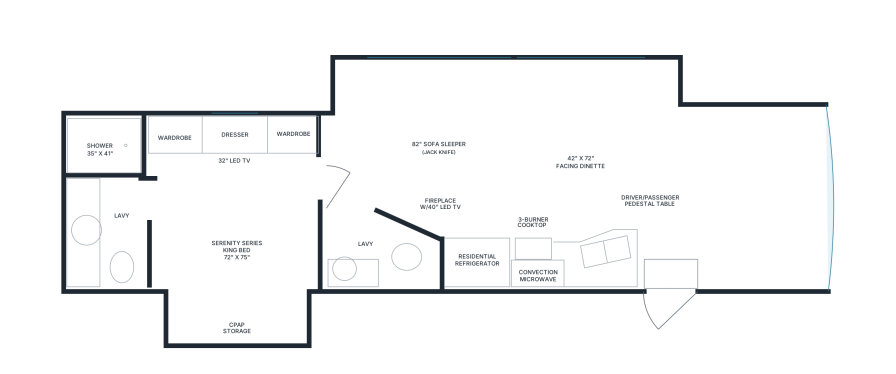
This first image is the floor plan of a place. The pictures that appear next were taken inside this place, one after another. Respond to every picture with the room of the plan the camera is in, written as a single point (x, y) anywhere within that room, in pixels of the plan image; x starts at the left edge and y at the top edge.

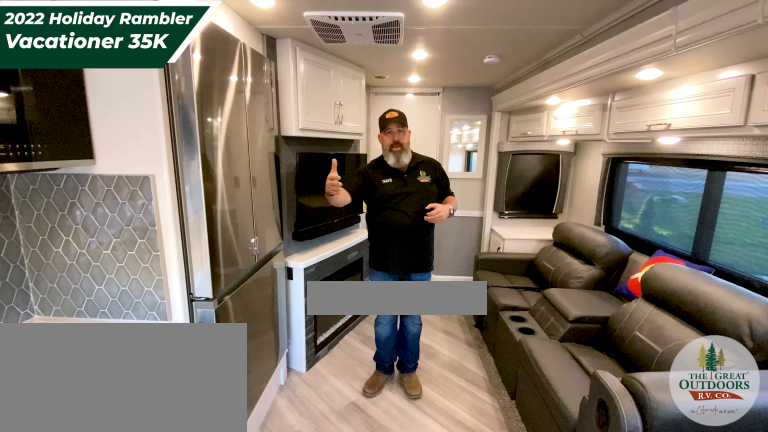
(503, 171)
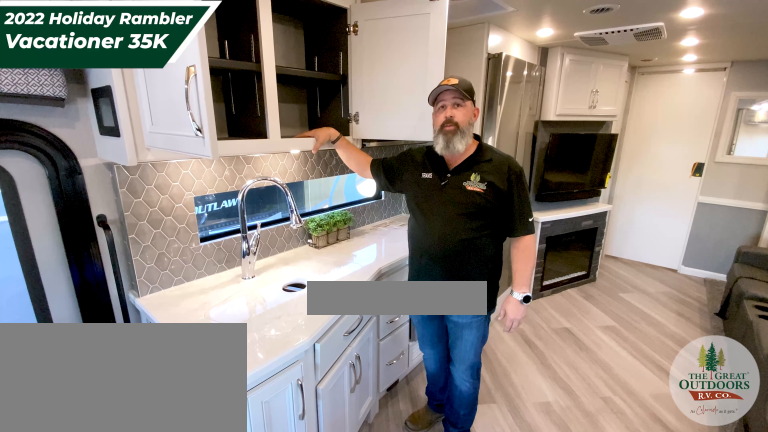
(503, 171)
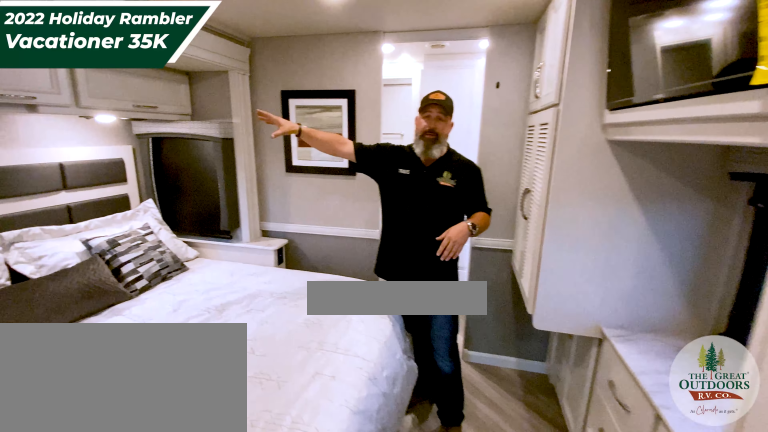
(234, 226)
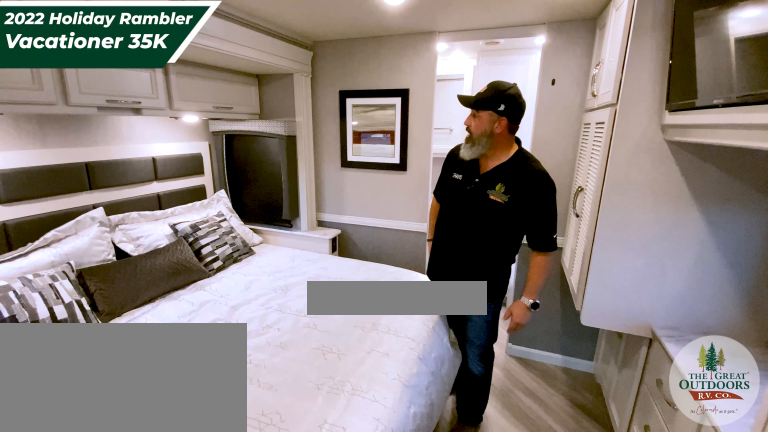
(234, 226)
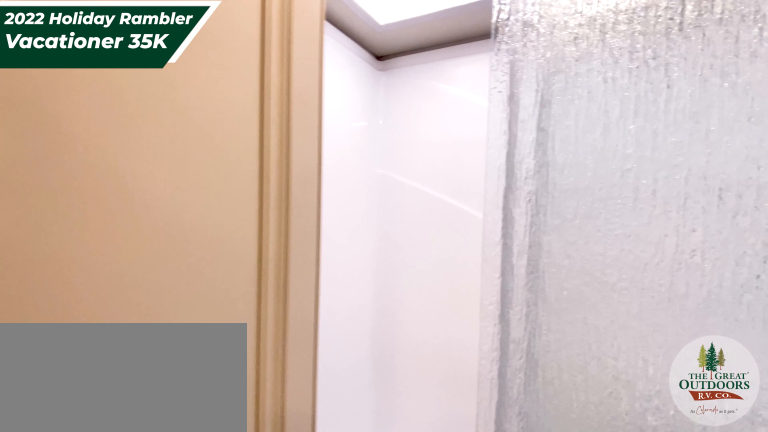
(106, 192)
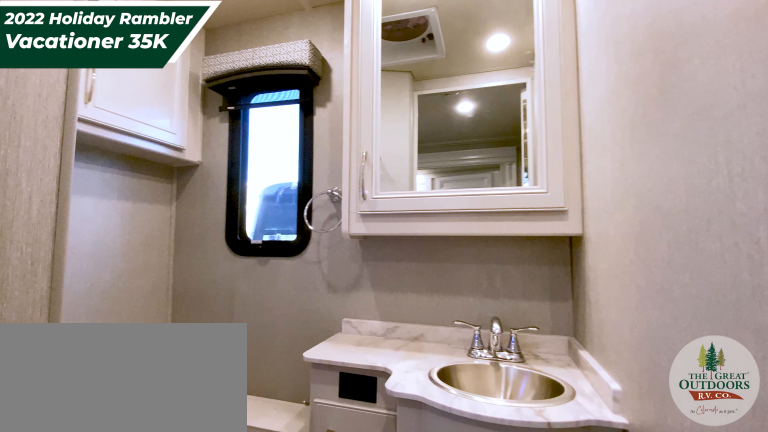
(374, 250)
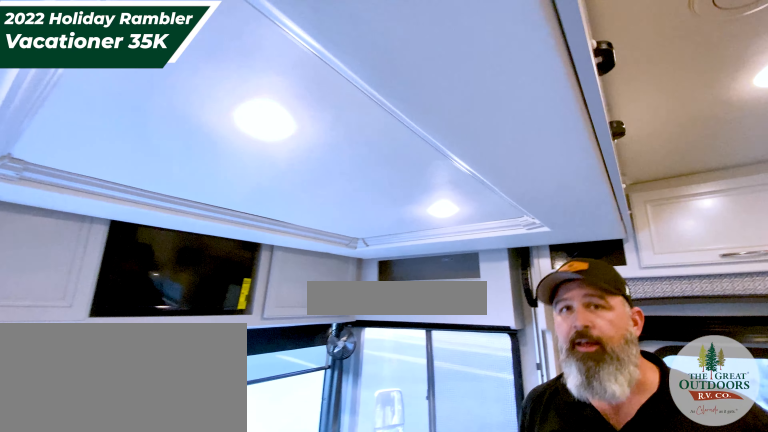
(770, 205)
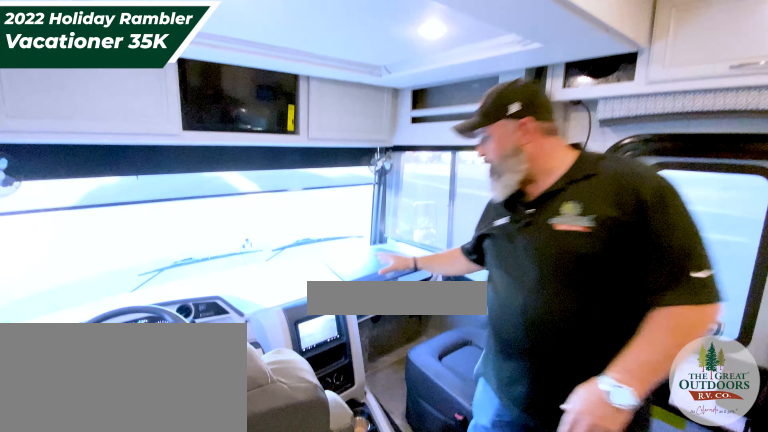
(695, 184)
